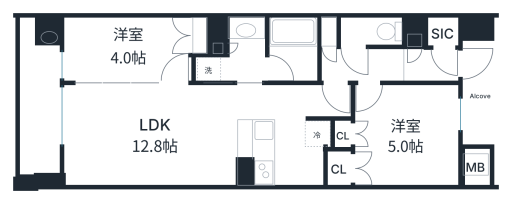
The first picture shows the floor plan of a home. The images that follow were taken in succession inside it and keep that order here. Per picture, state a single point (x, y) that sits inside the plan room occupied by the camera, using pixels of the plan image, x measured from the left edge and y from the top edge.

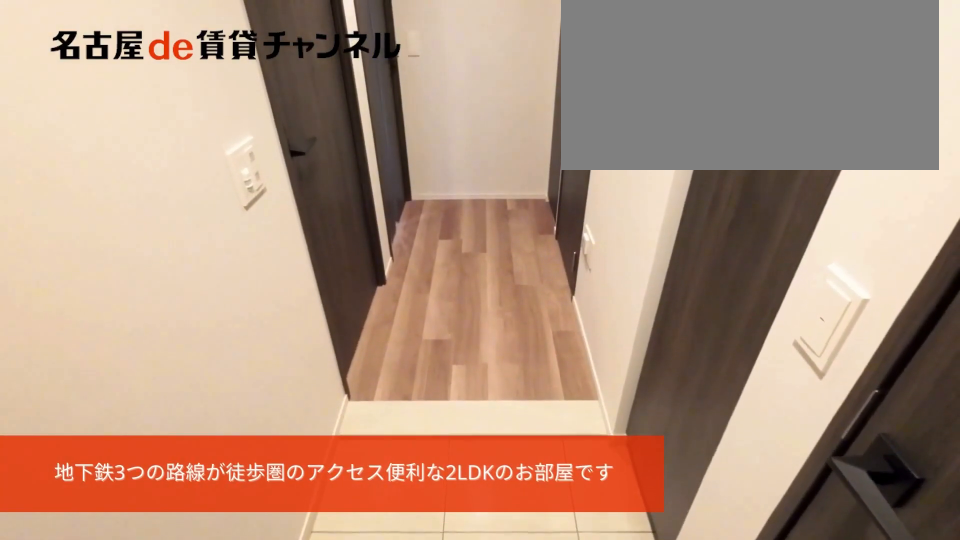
(444, 65)
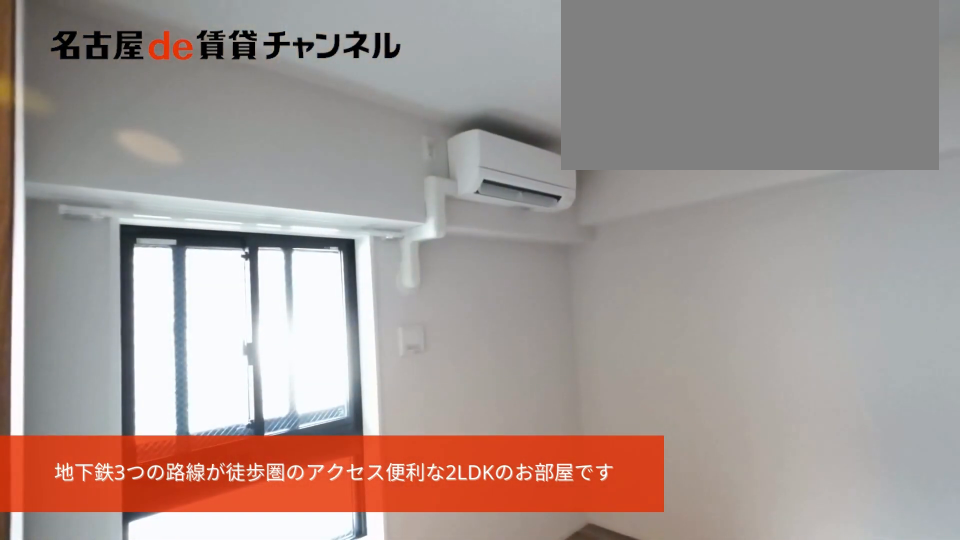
(405, 133)
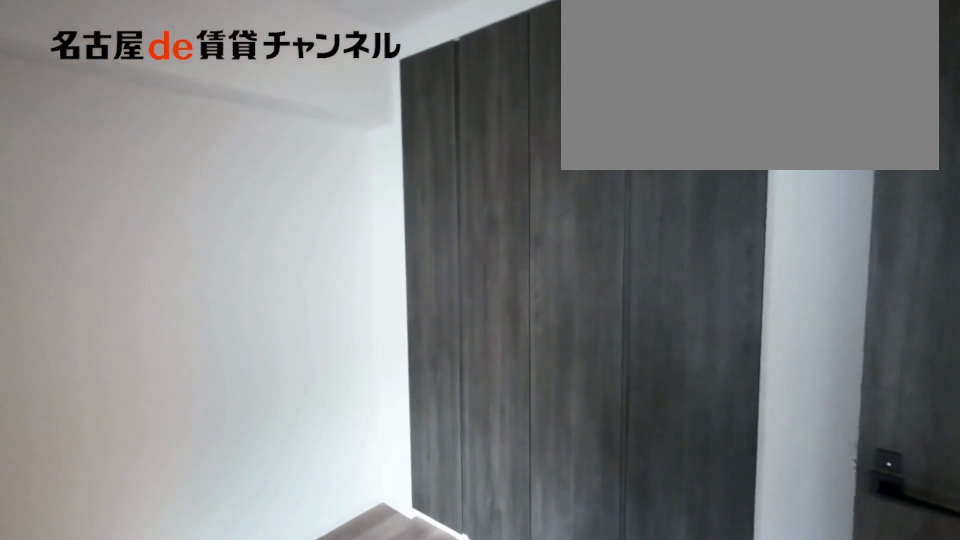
(405, 133)
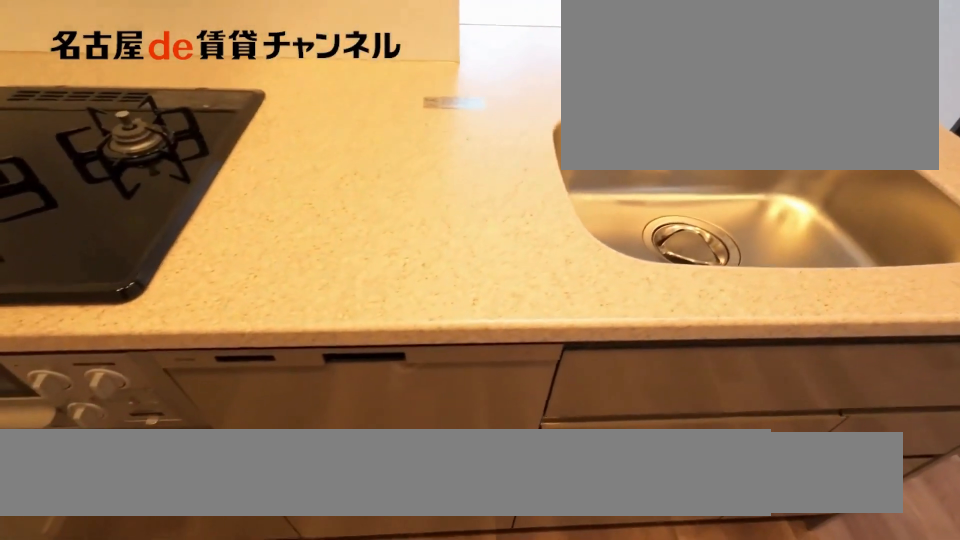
(277, 152)
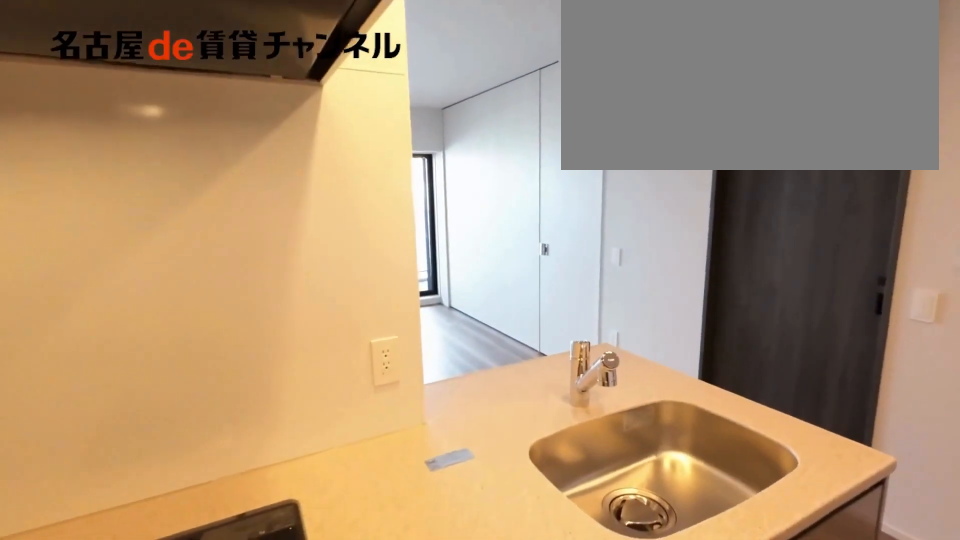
(277, 152)
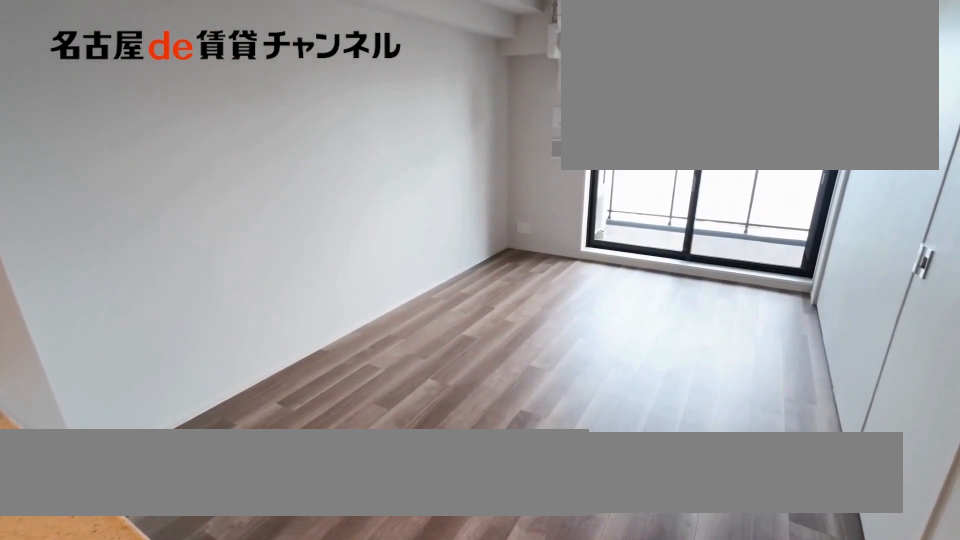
(147, 133)
